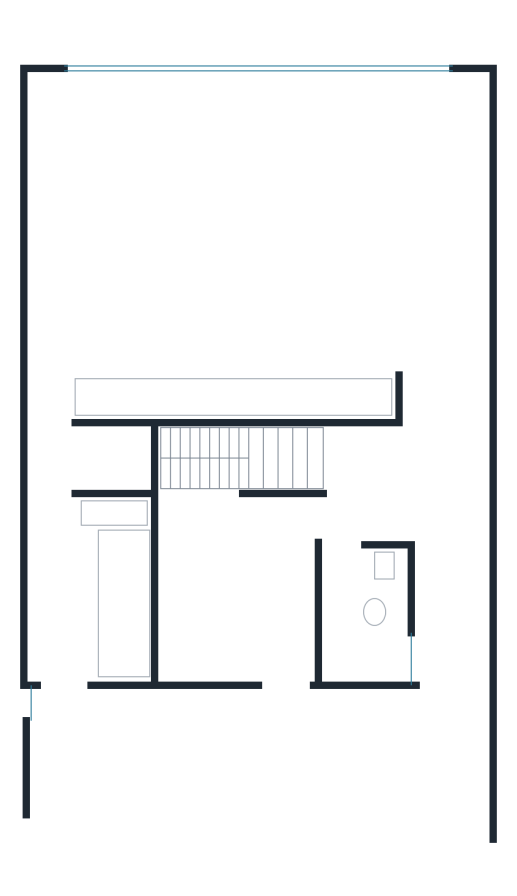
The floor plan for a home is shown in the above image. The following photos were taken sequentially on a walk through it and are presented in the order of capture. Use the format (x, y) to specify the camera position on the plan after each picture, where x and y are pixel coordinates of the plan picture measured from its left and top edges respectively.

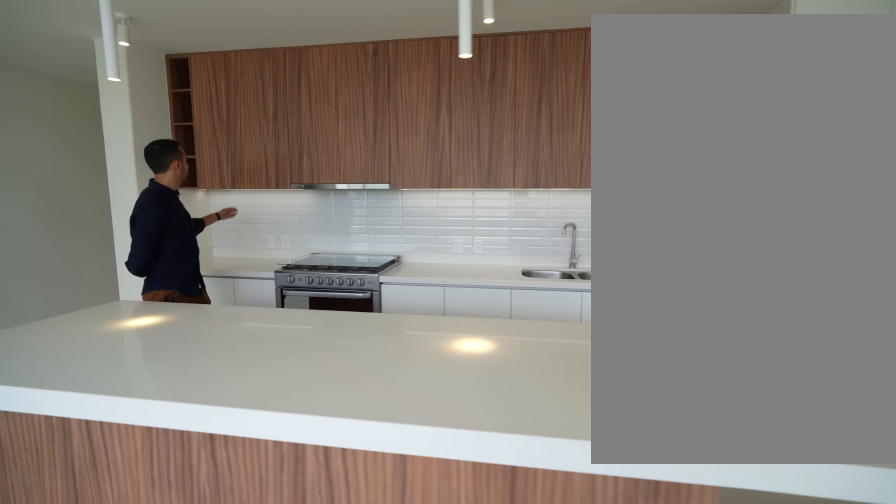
(232, 211)
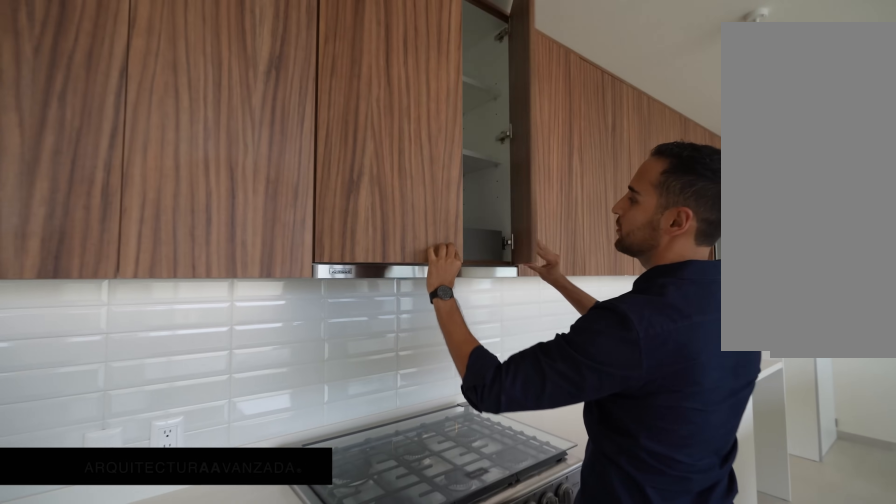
(329, 339)
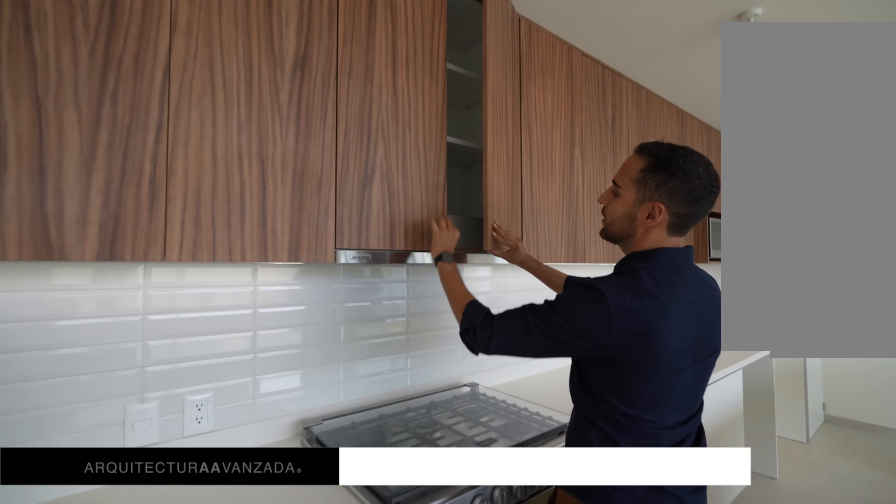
(329, 339)
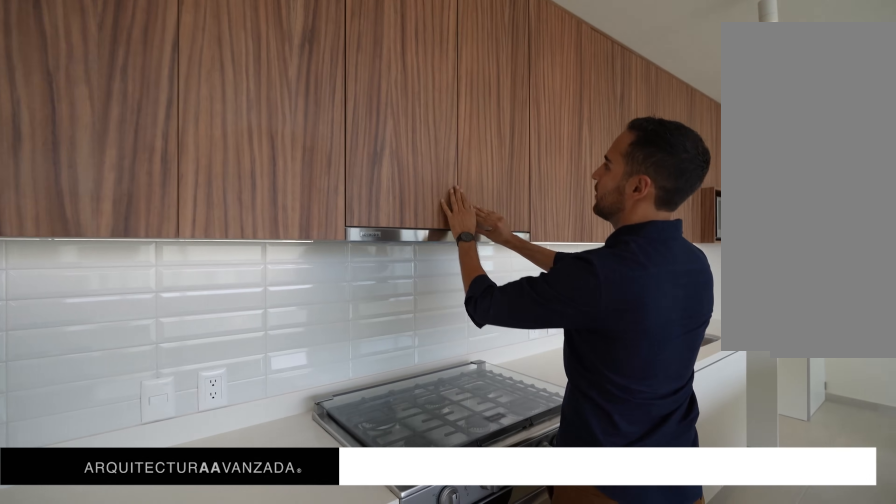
(329, 339)
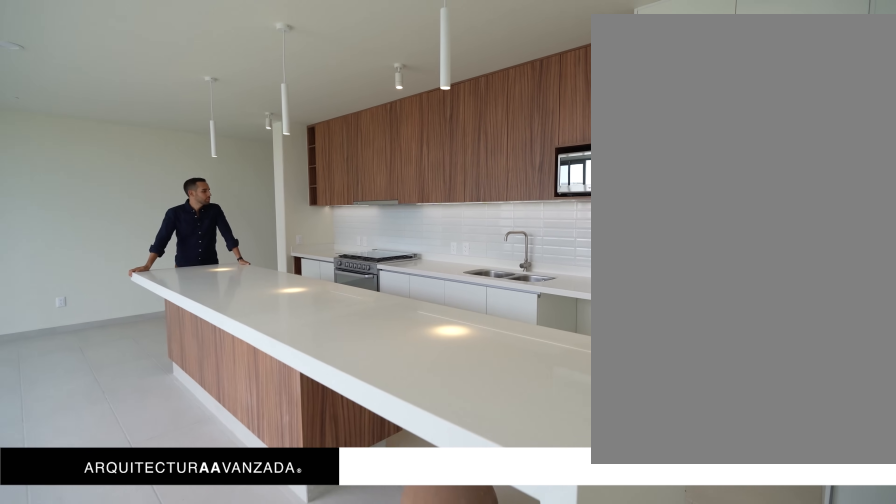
(137, 257)
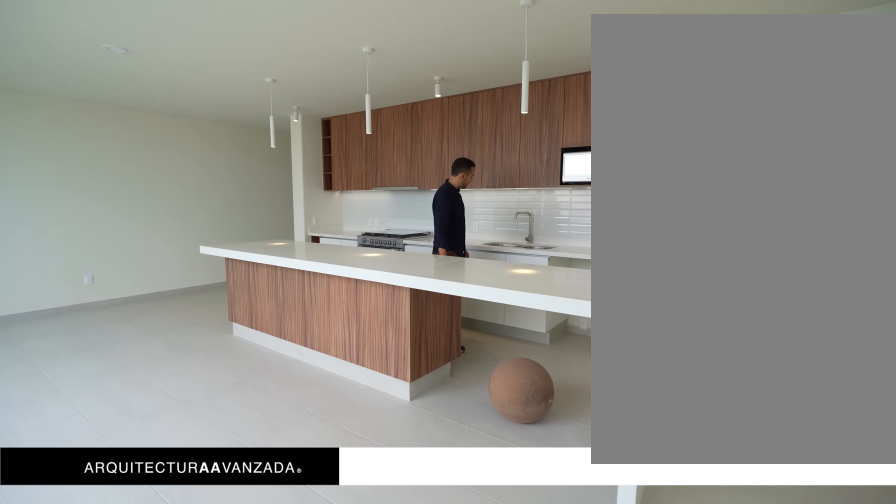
(63, 239)
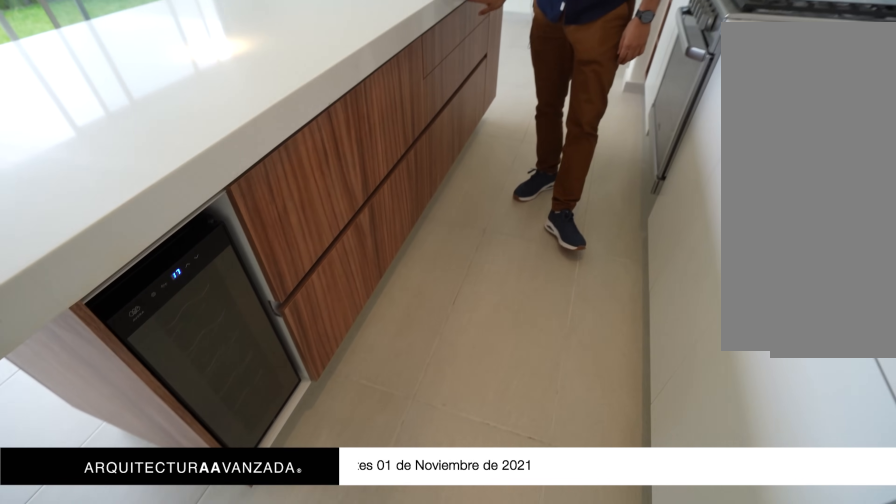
(91, 351)
